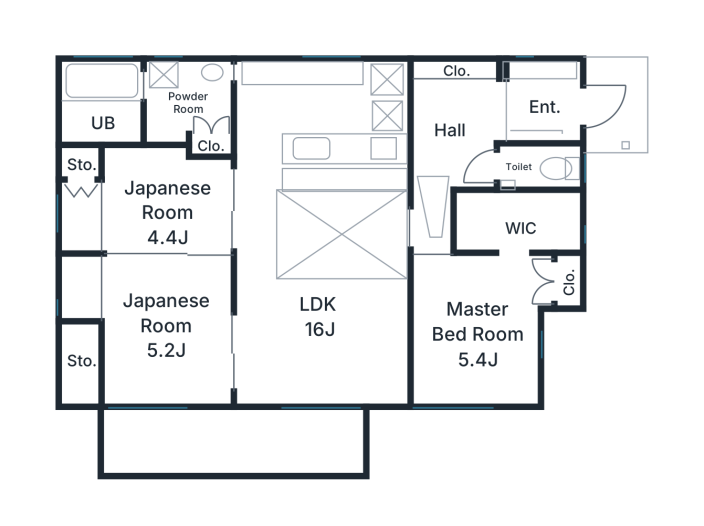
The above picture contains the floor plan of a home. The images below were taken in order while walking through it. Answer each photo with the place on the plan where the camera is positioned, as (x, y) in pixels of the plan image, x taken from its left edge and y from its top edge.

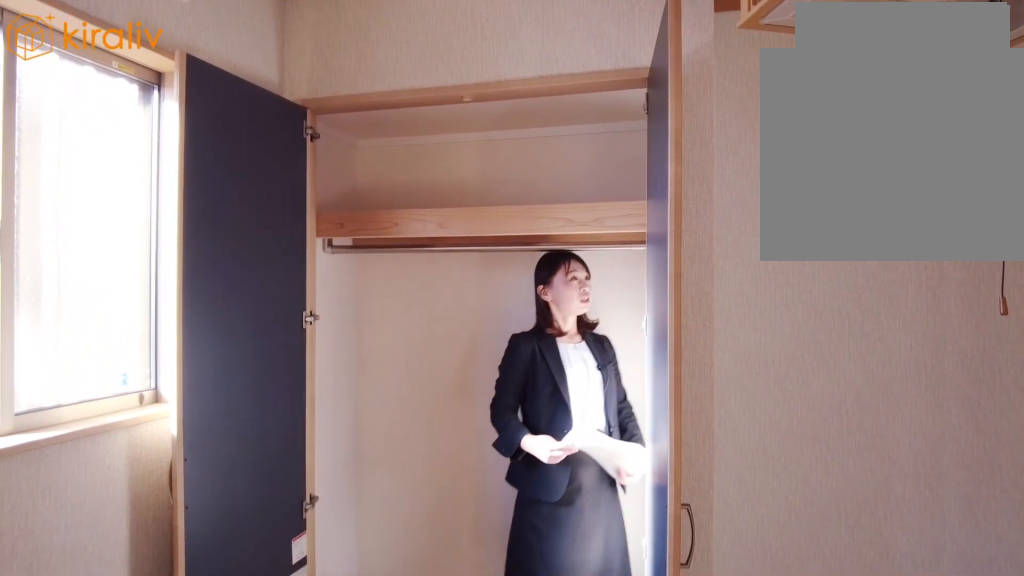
(100, 254)
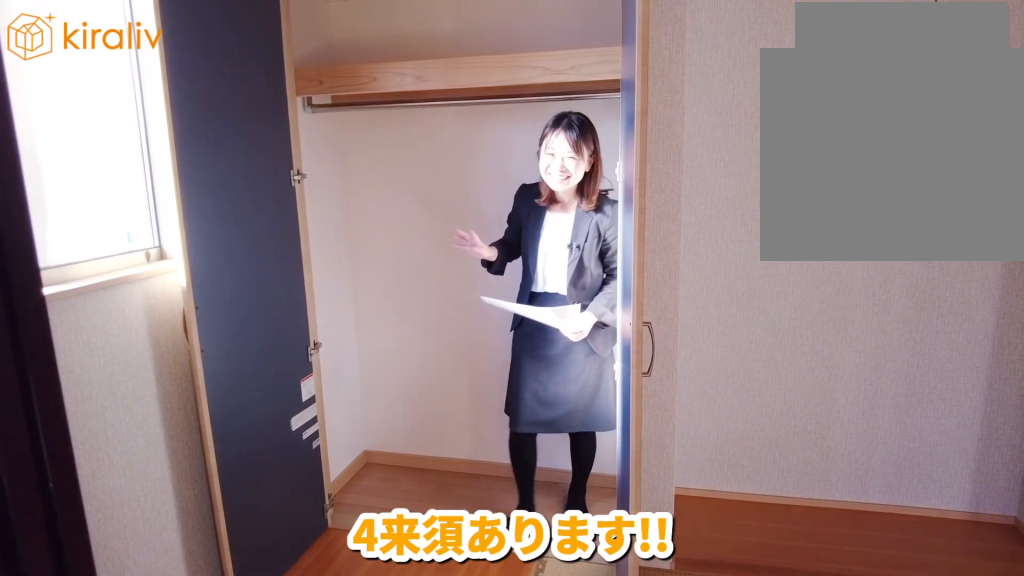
(101, 263)
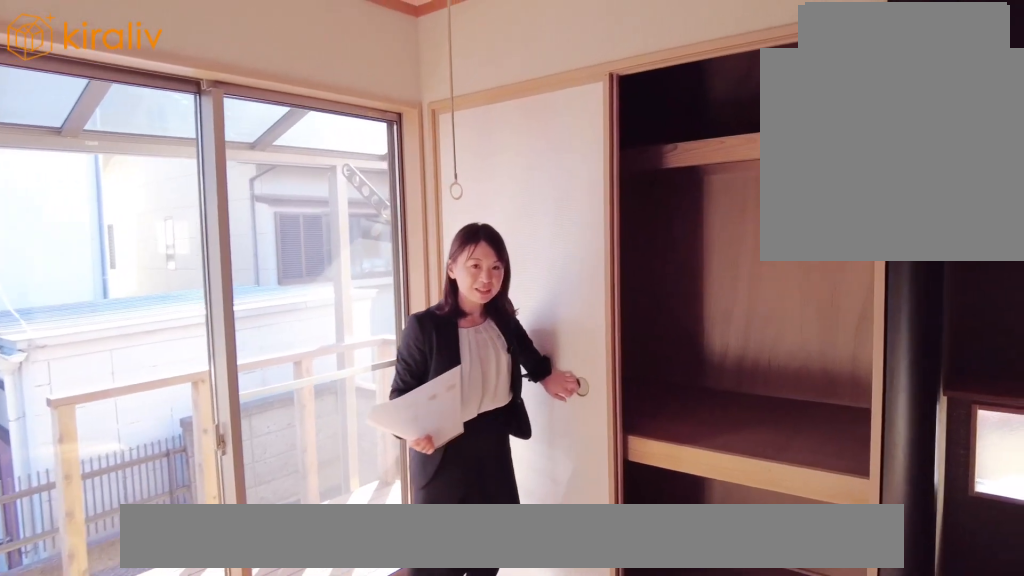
(118, 374)
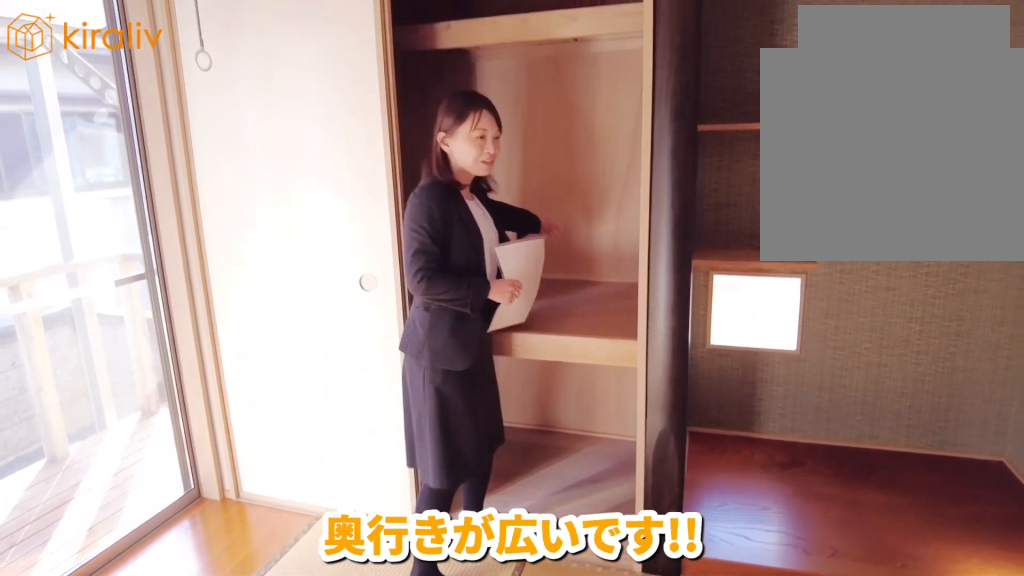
(118, 369)
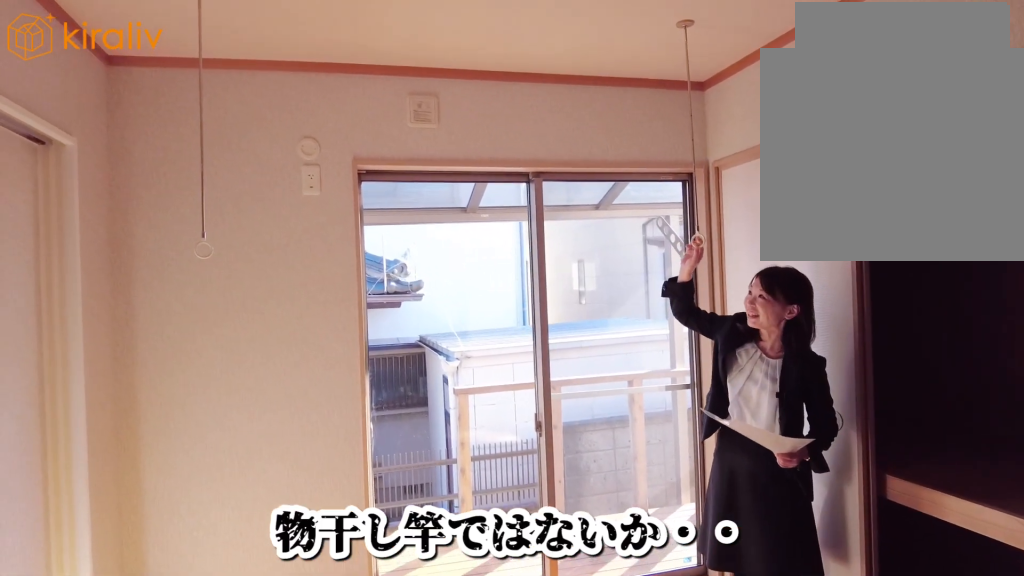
(121, 353)
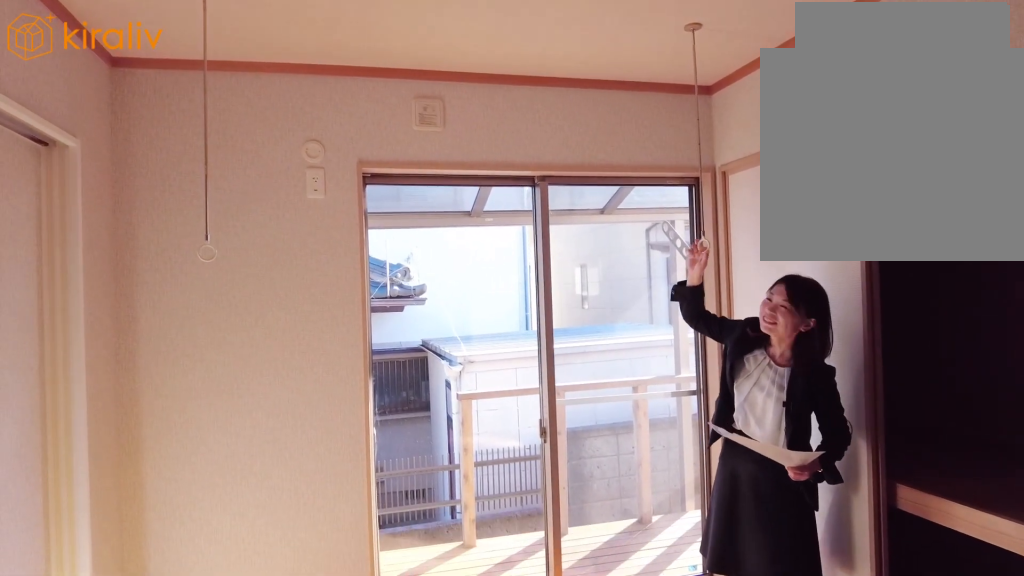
(121, 348)
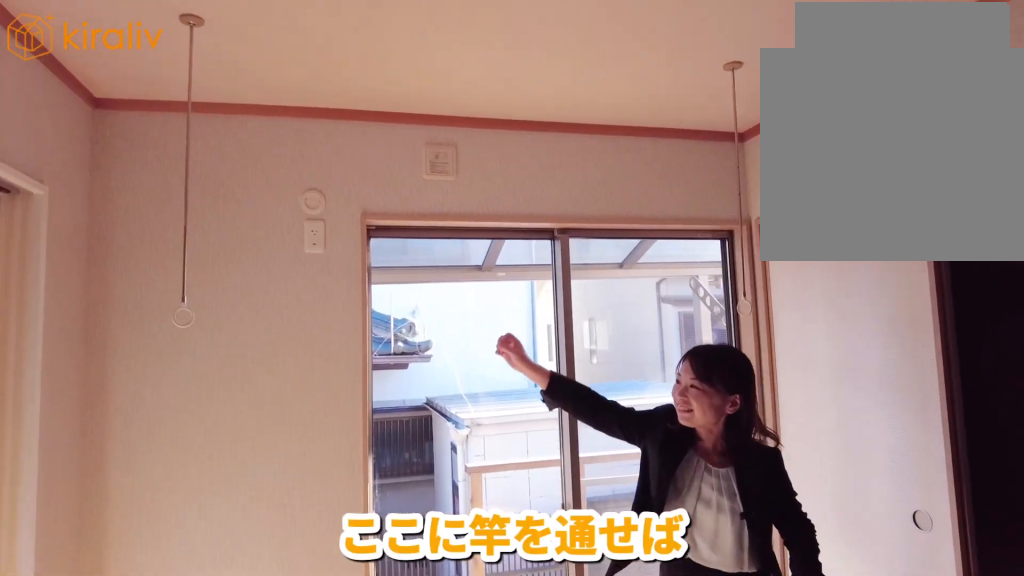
(121, 351)
